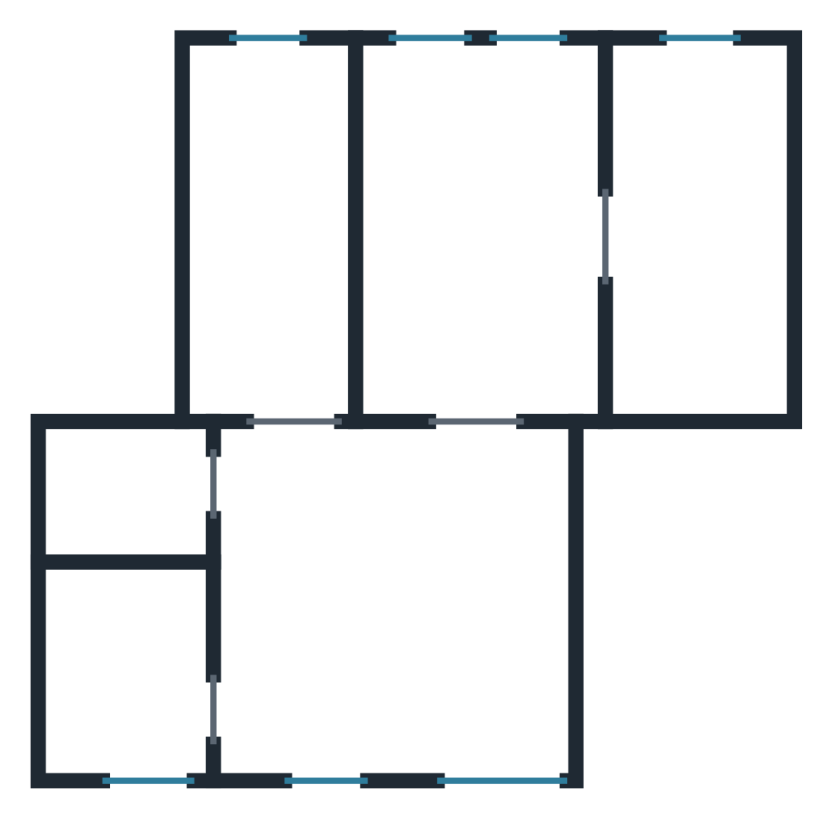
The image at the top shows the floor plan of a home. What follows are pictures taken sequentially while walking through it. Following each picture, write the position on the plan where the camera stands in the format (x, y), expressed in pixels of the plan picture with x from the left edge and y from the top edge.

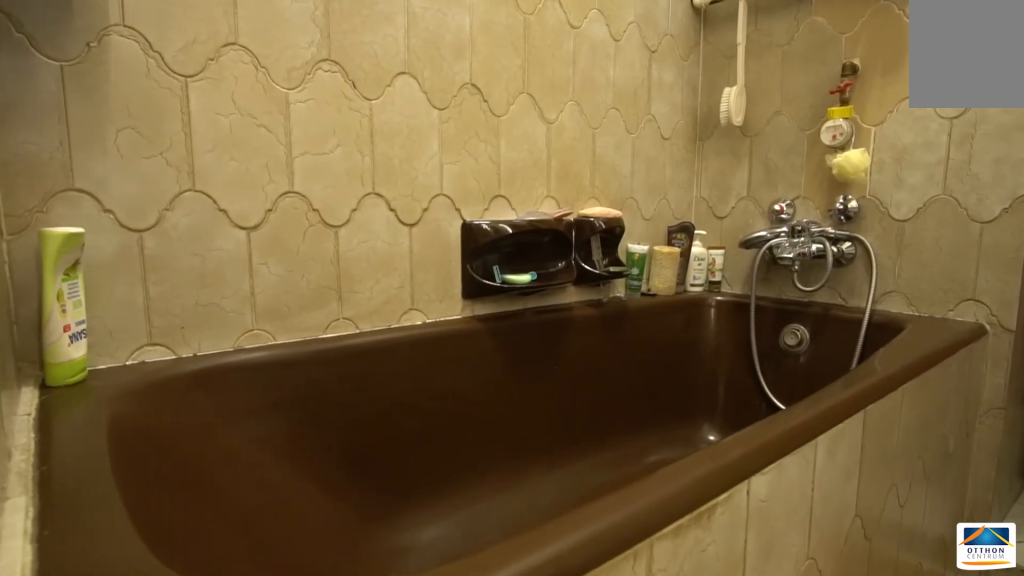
(124, 504)
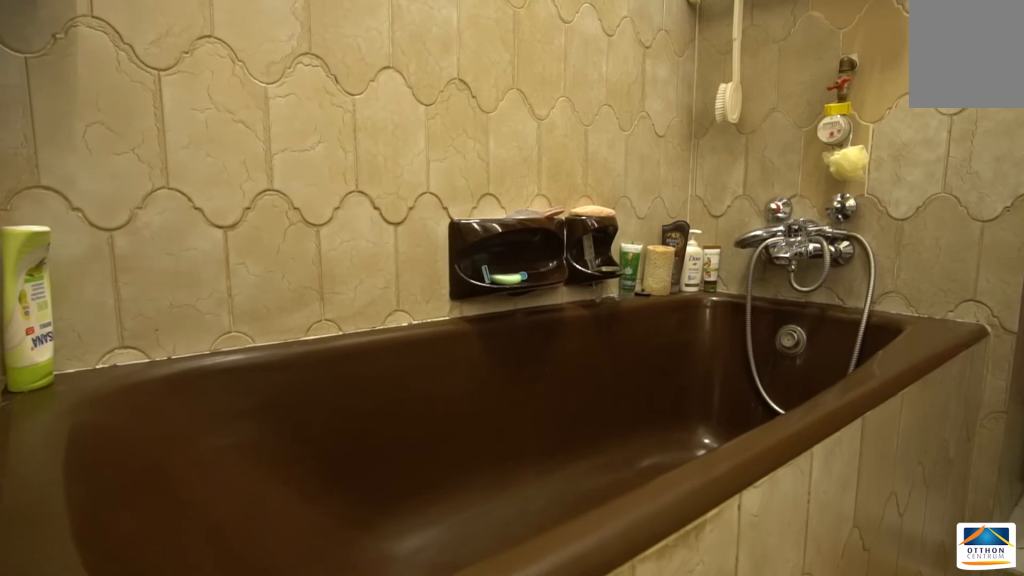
(127, 499)
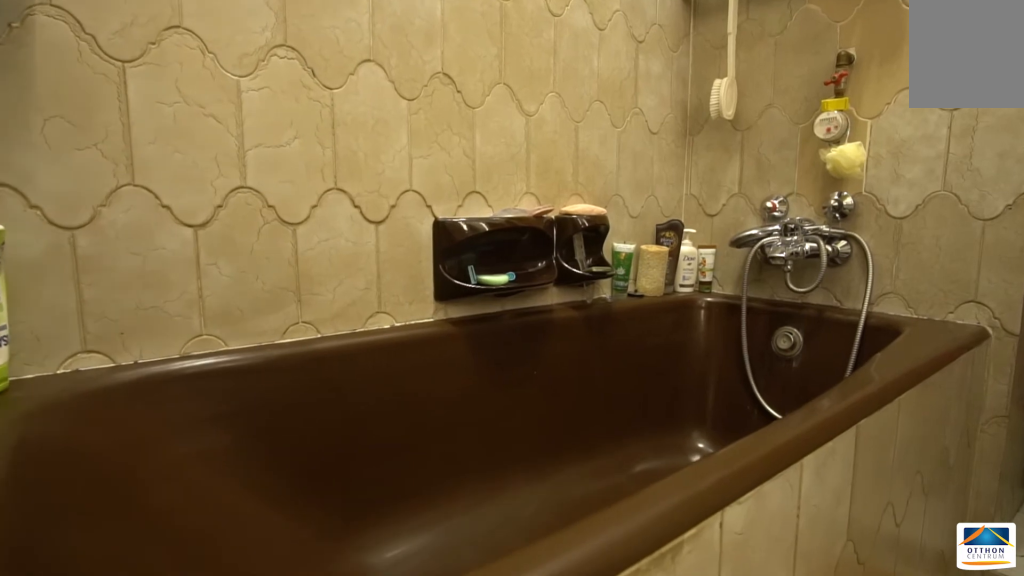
(125, 499)
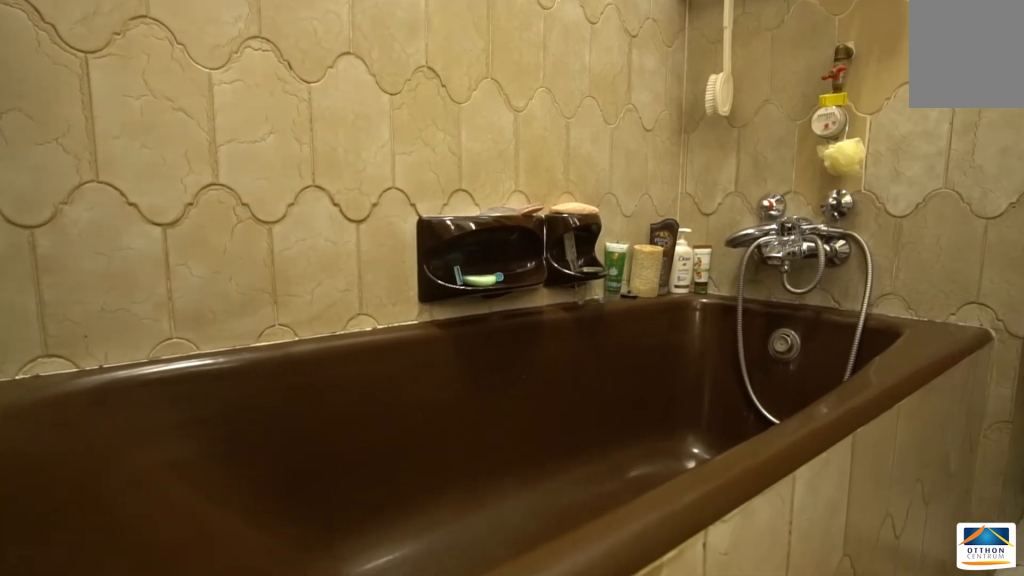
(128, 499)
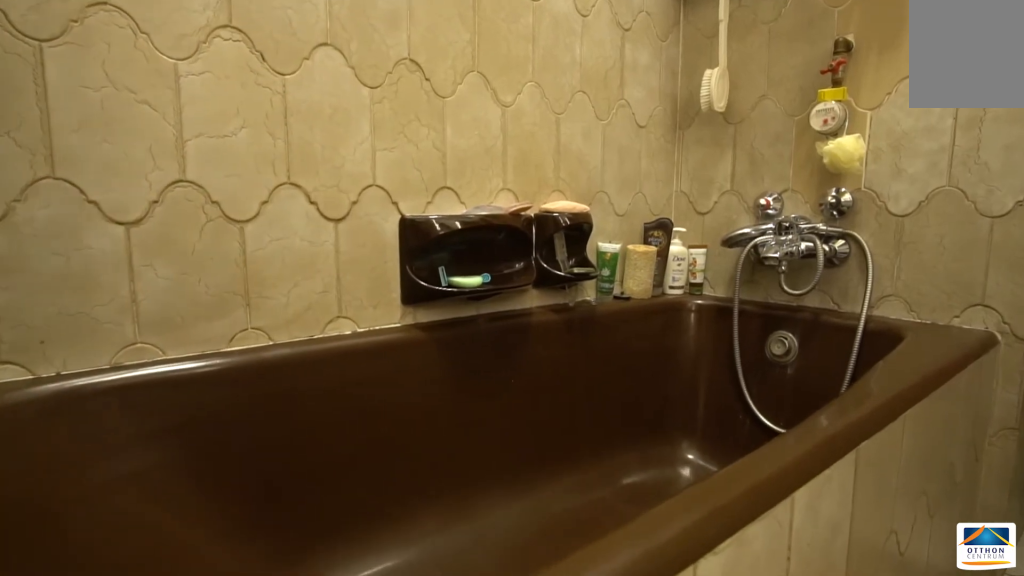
(131, 499)
